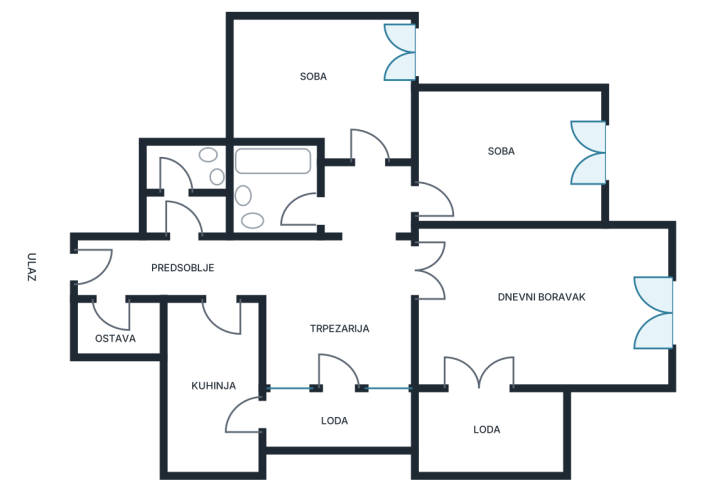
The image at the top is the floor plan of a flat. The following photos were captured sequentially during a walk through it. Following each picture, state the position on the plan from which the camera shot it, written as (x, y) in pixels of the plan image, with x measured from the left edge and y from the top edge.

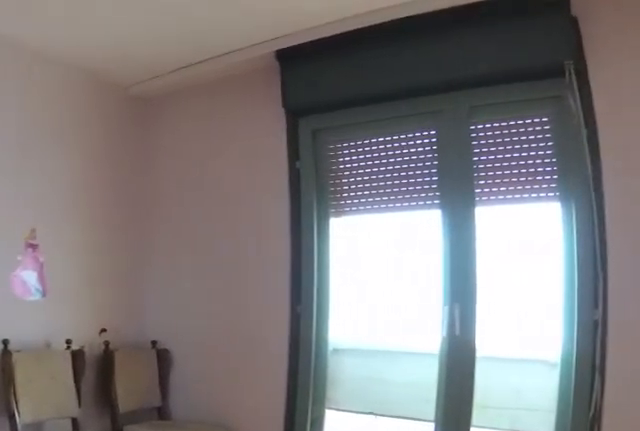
(423, 216)
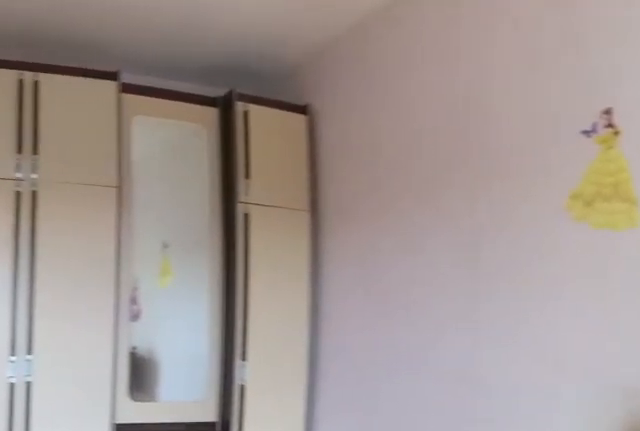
(614, 177)
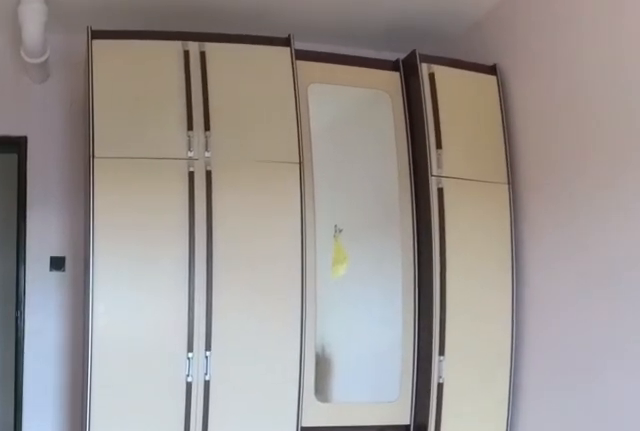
(603, 171)
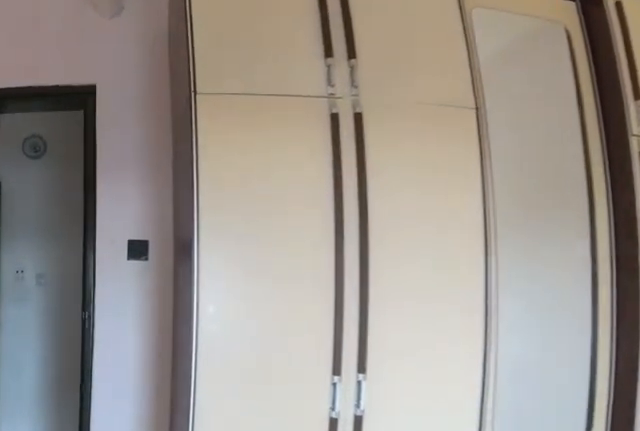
(569, 175)
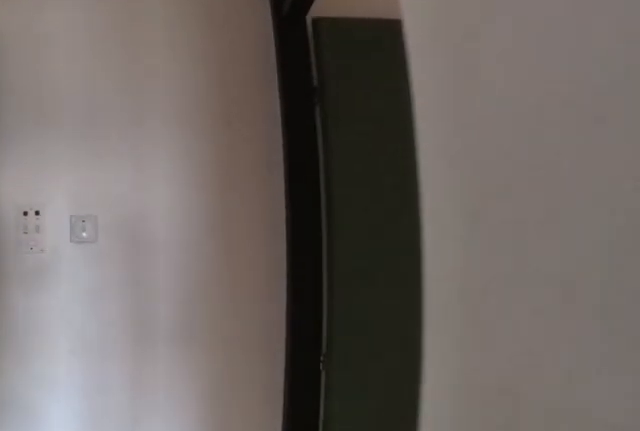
(463, 188)
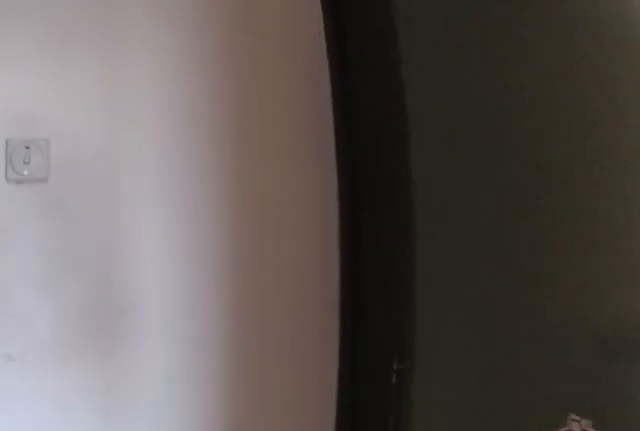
(416, 194)
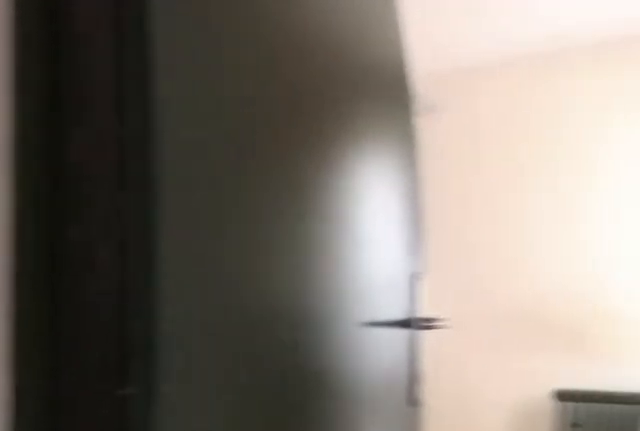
(385, 207)
